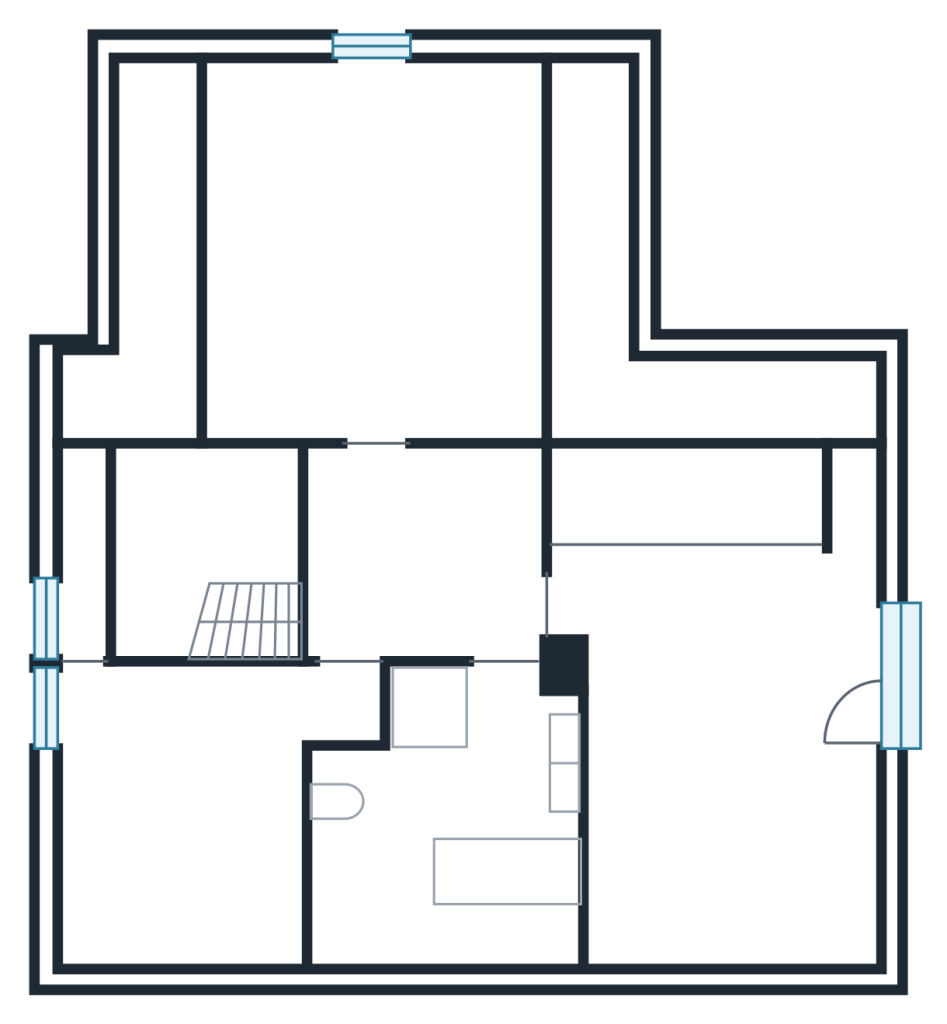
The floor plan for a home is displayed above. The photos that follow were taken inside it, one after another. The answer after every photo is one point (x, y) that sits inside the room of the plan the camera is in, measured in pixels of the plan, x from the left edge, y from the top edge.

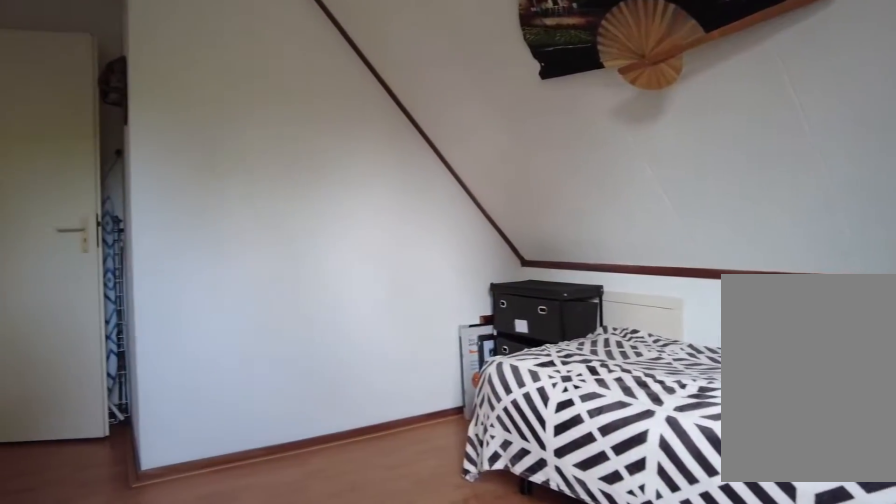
(198, 760)
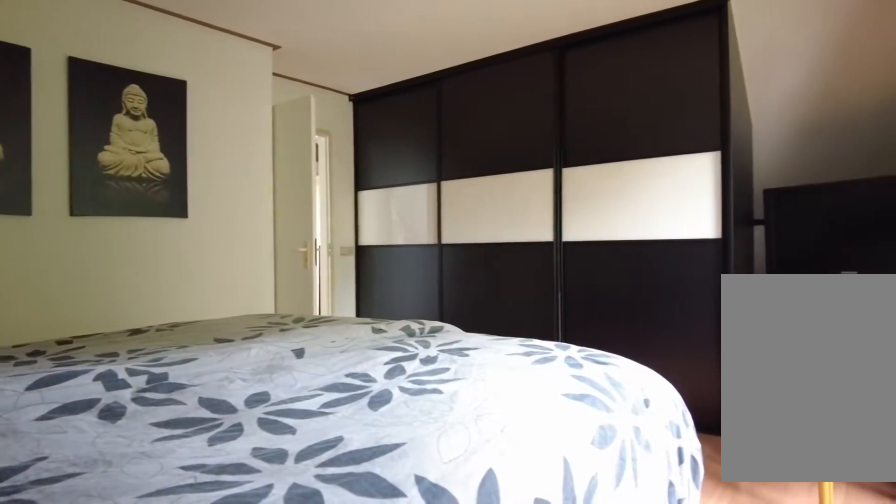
(733, 695)
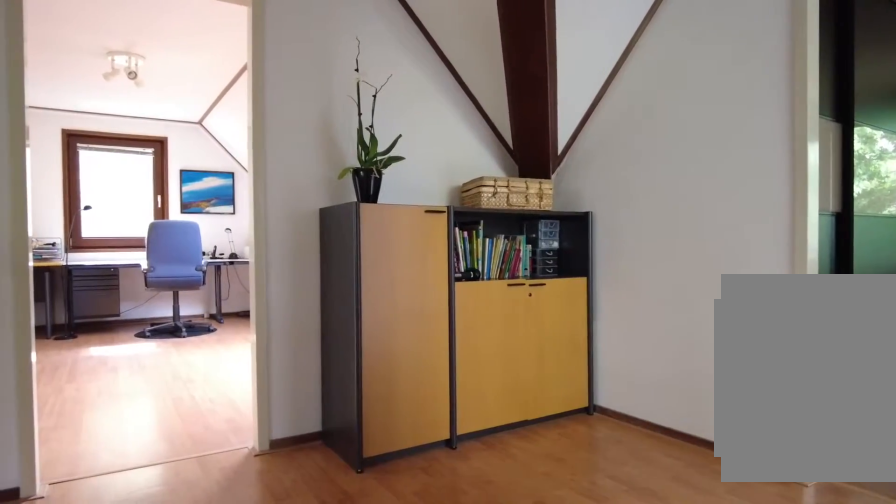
(426, 556)
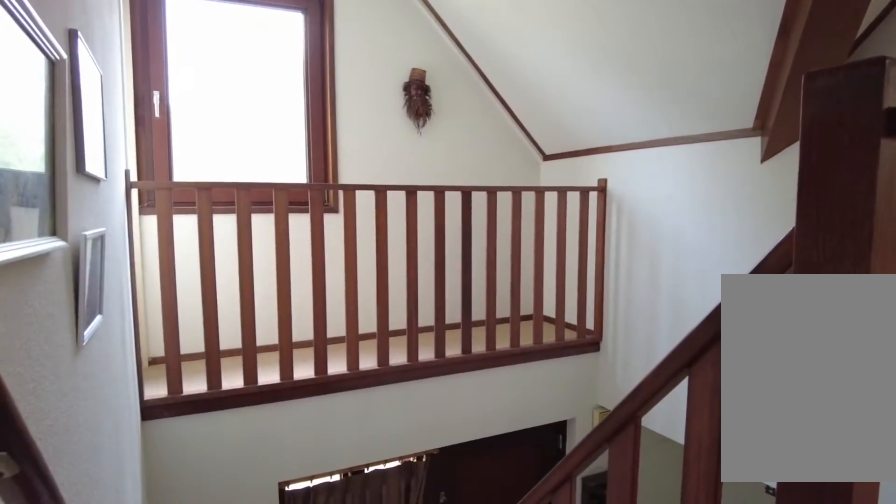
(426, 556)
